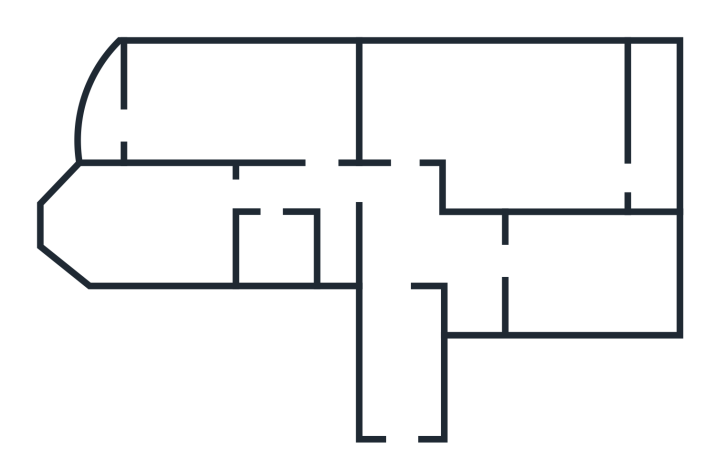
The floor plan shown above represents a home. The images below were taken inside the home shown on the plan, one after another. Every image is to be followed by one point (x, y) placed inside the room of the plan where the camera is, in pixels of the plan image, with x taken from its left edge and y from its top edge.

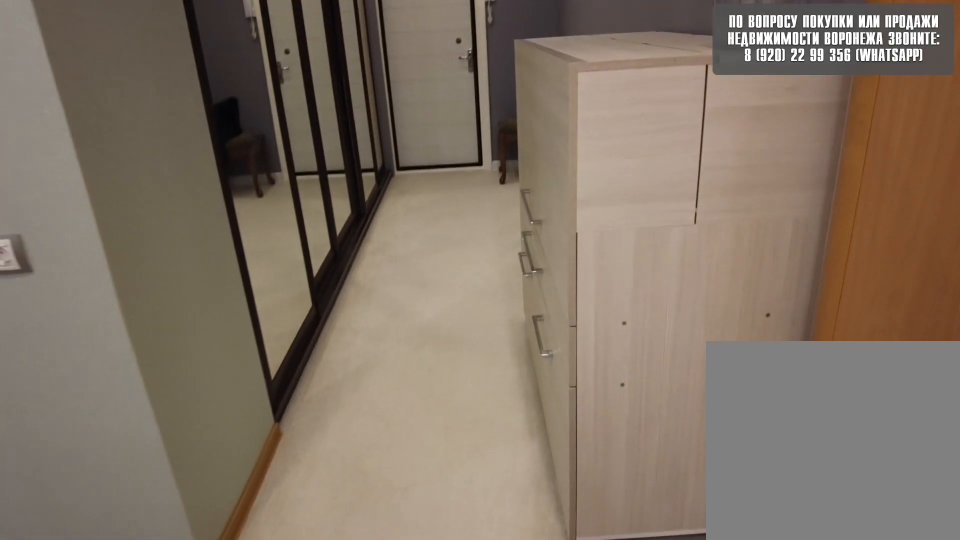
(406, 418)
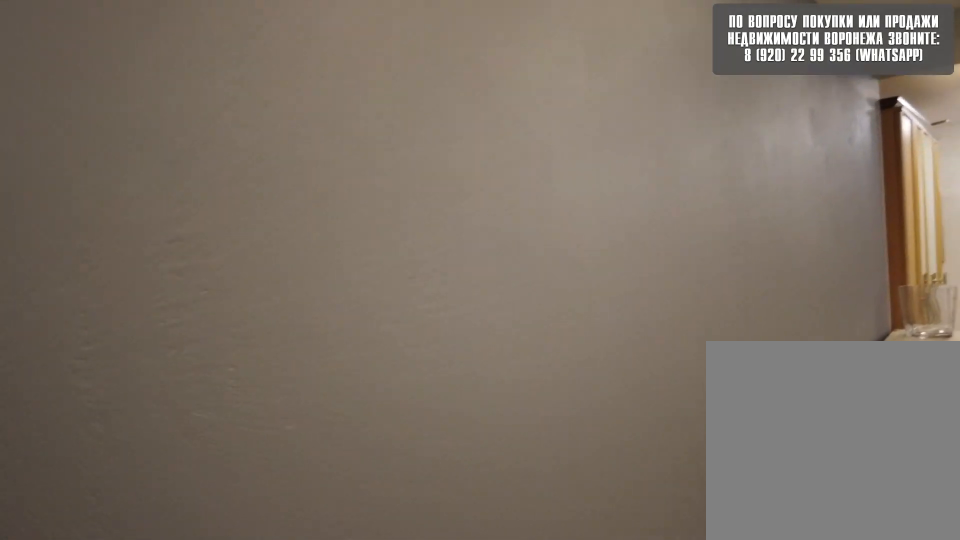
(406, 418)
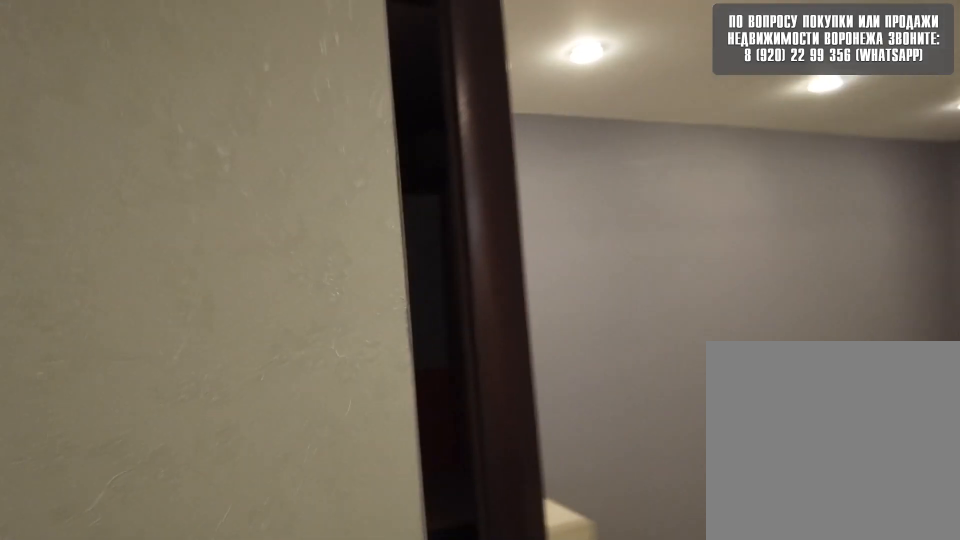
(406, 257)
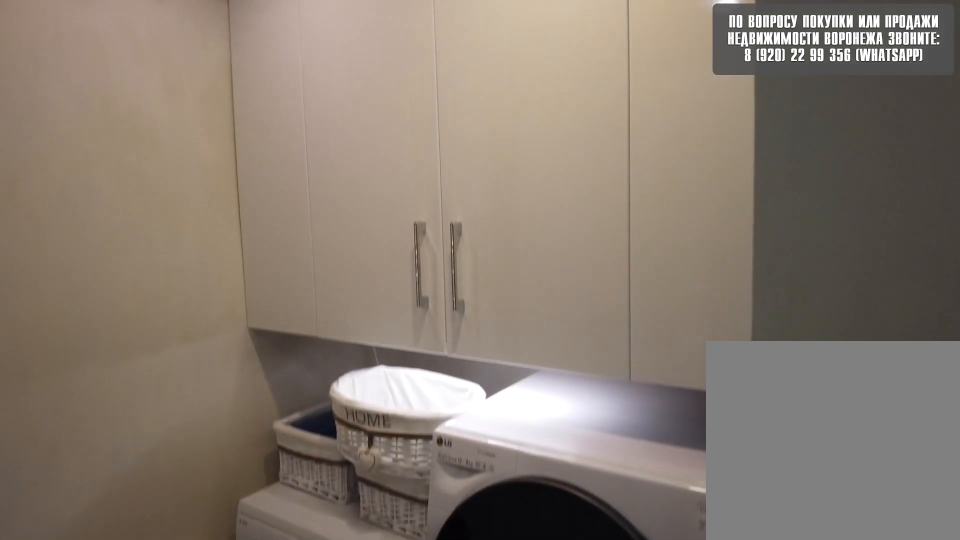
(481, 263)
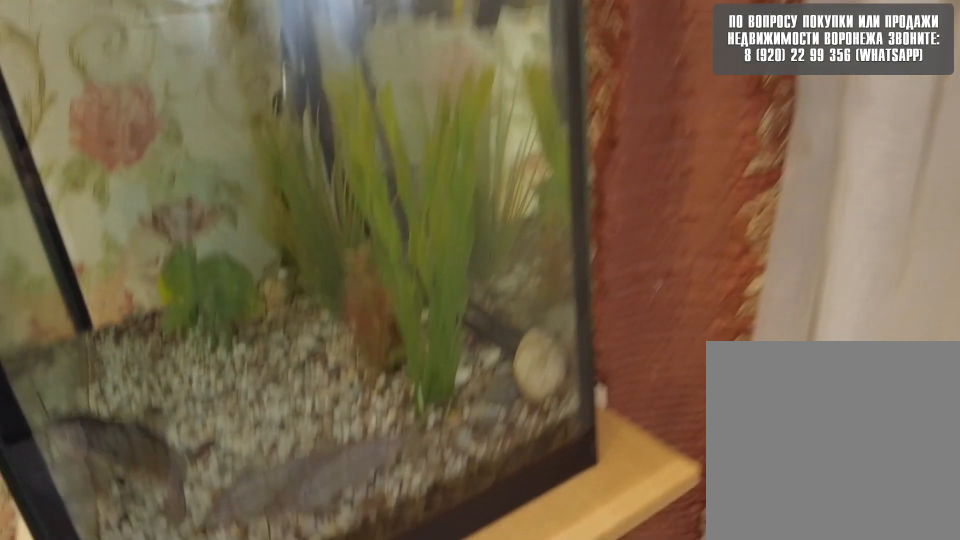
(563, 274)
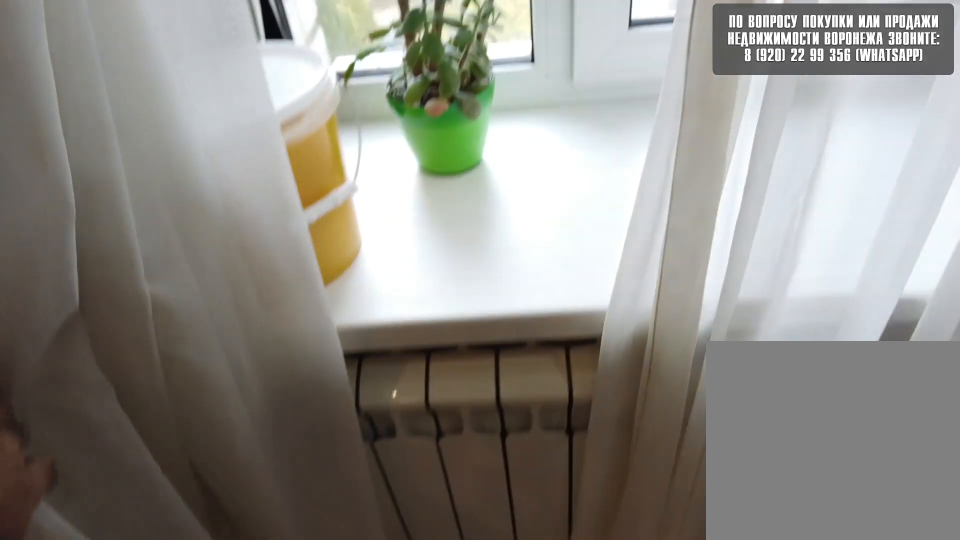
(563, 274)
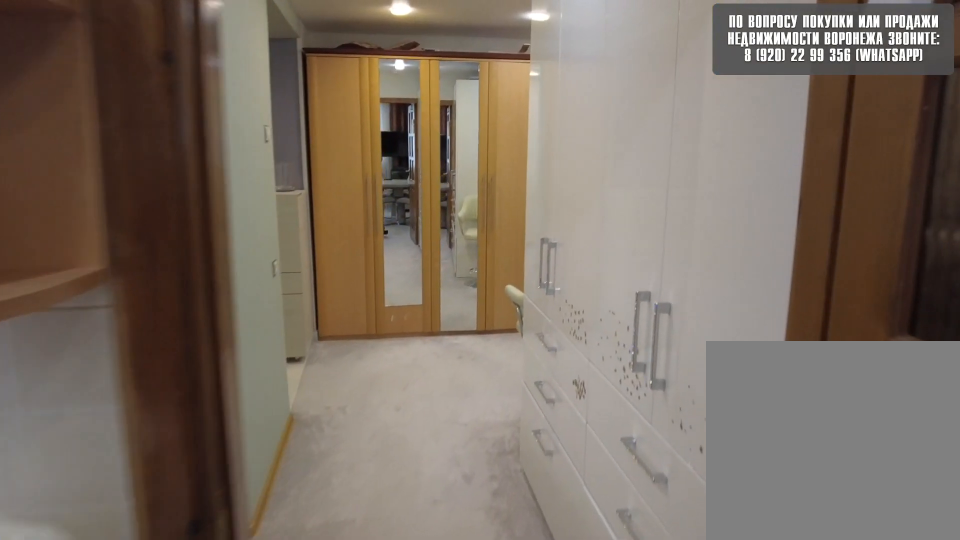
(485, 274)
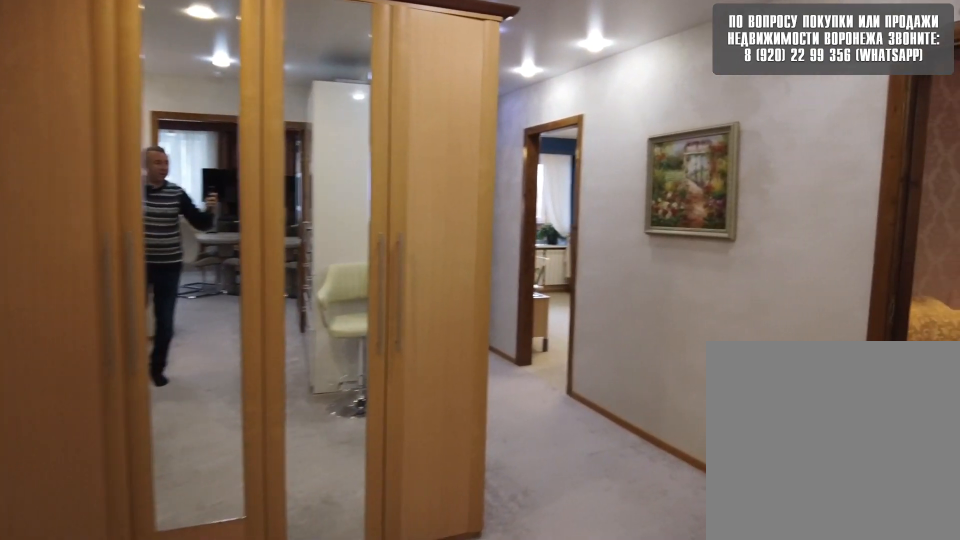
(414, 251)
